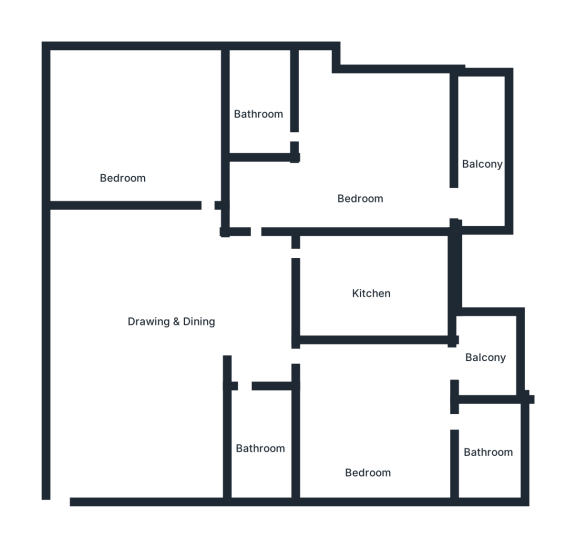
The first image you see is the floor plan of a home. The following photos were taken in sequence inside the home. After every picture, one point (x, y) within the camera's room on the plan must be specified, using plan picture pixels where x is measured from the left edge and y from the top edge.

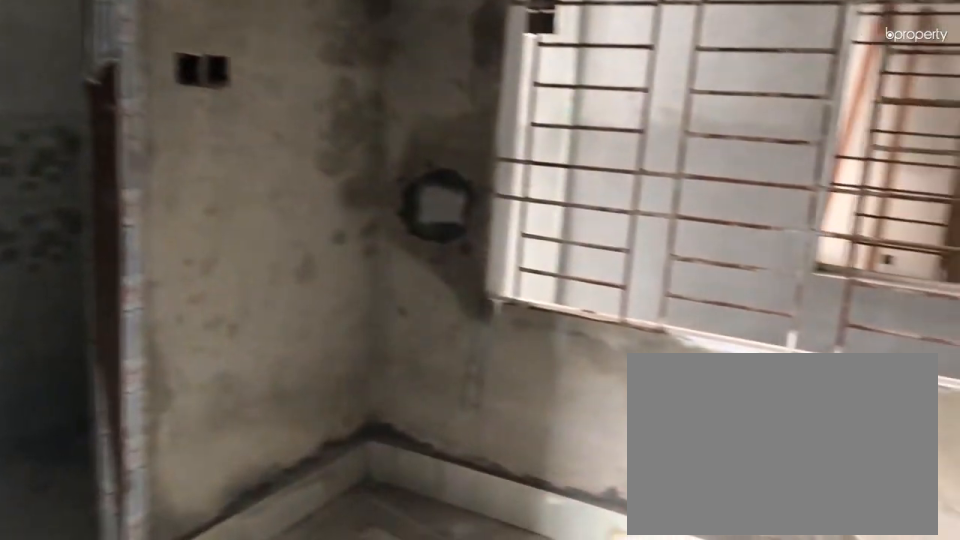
(373, 431)
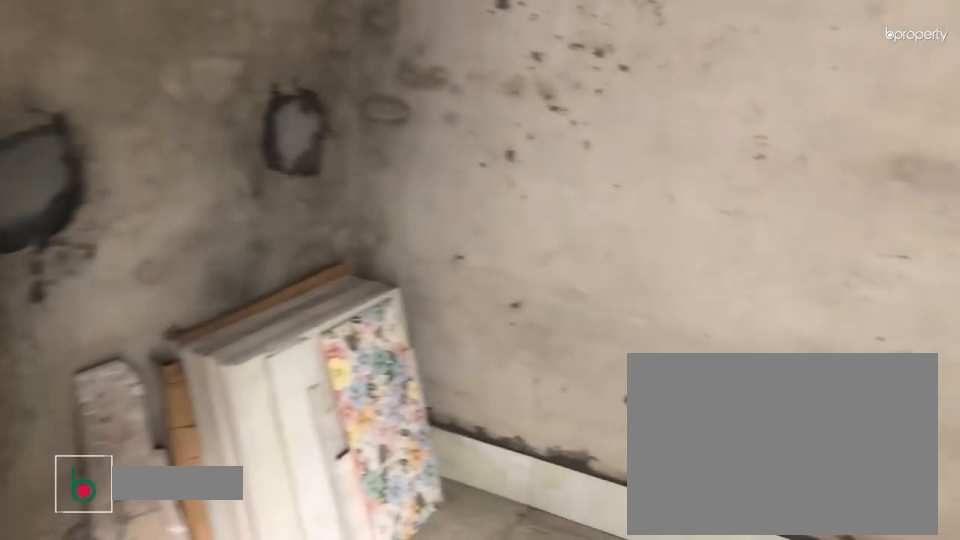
(373, 431)
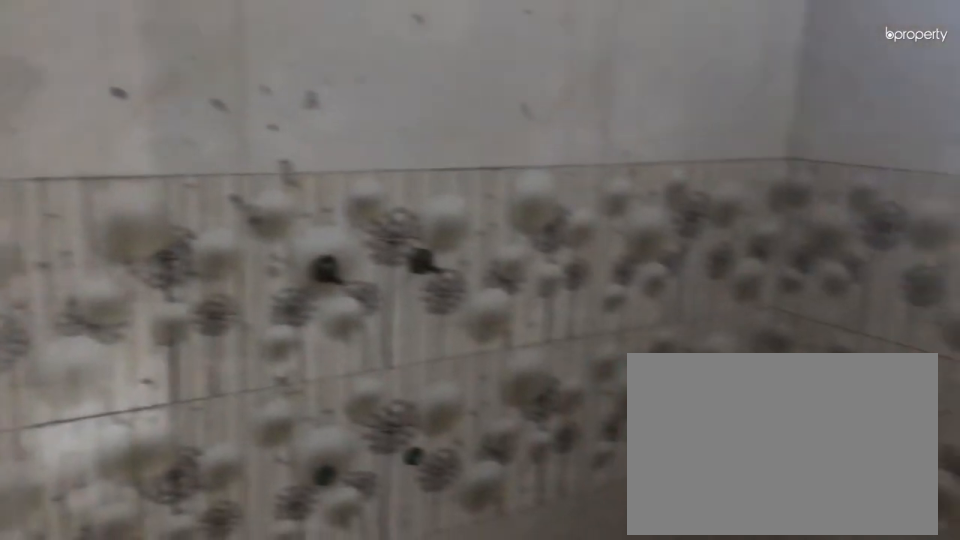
(486, 452)
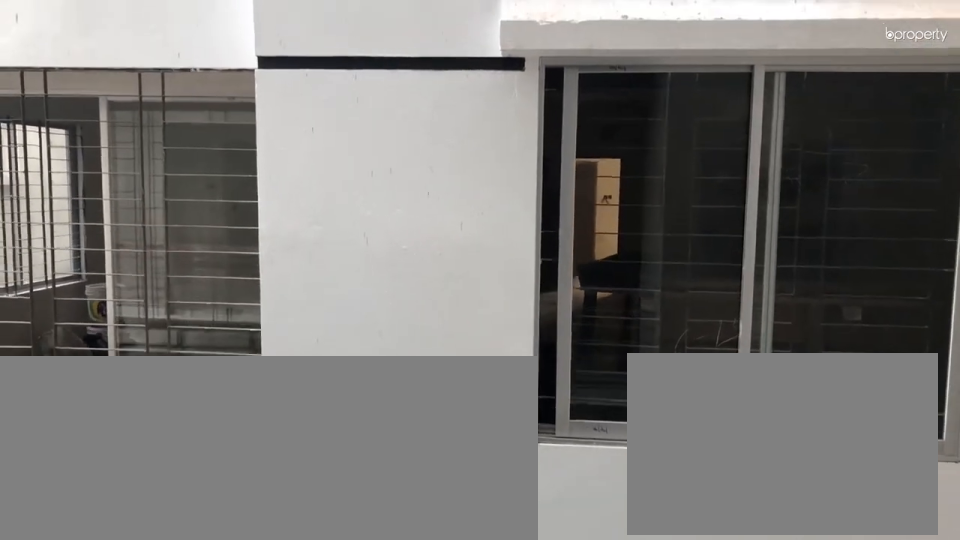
(483, 356)
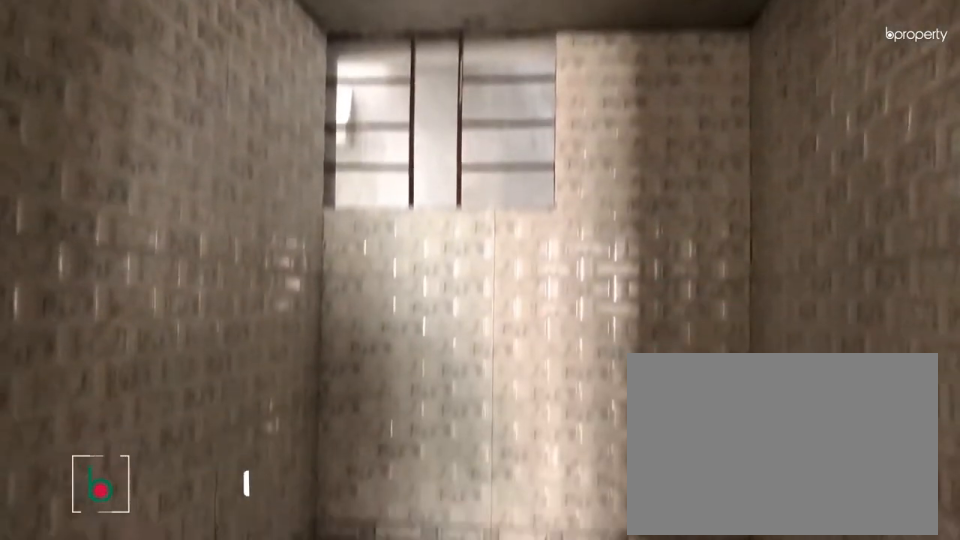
(268, 442)
